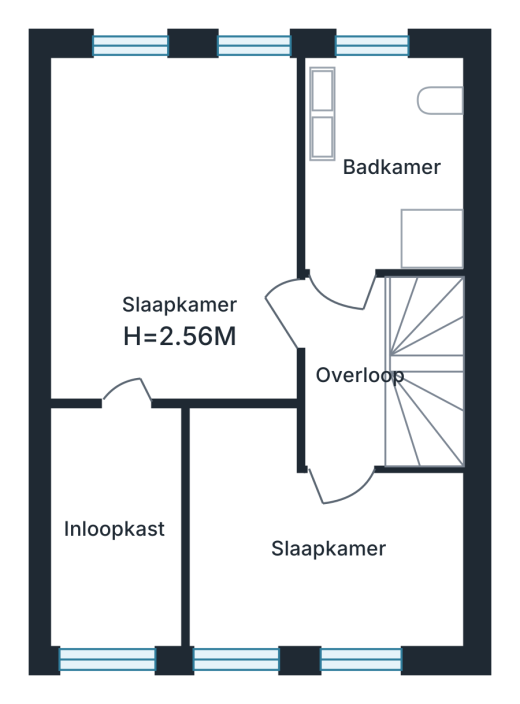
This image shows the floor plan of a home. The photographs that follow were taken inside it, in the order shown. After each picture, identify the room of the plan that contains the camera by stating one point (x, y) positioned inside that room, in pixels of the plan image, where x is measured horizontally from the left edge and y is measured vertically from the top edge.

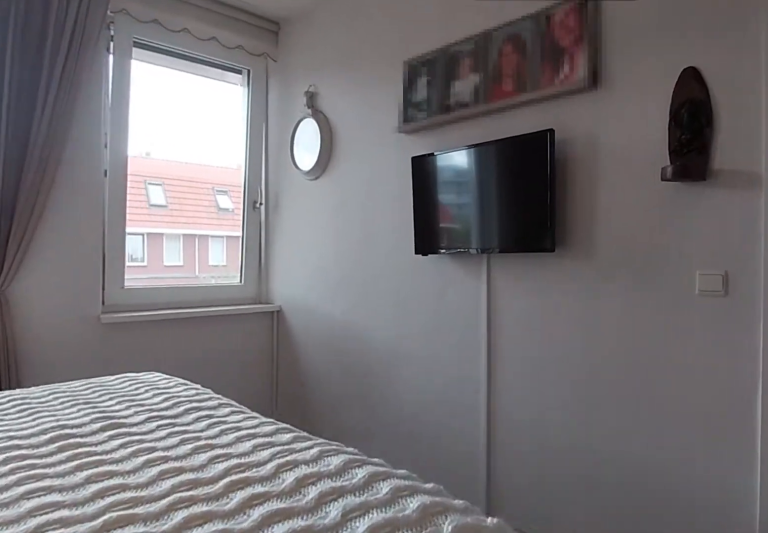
(175, 230)
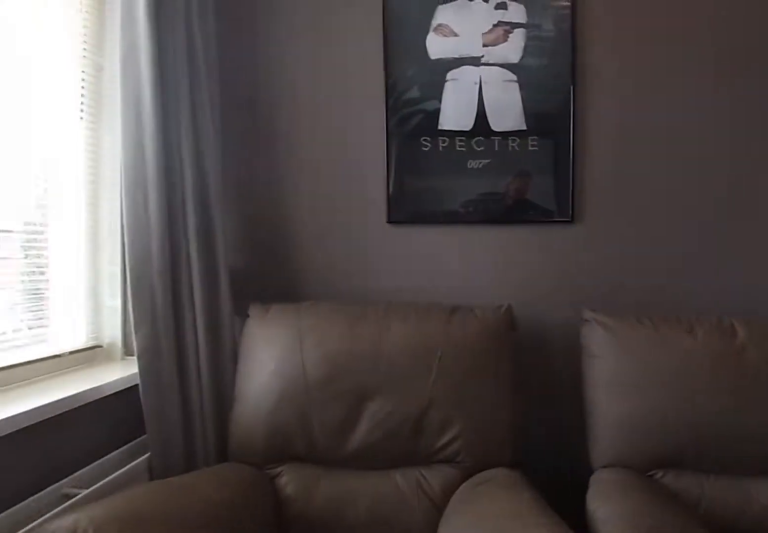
(338, 625)
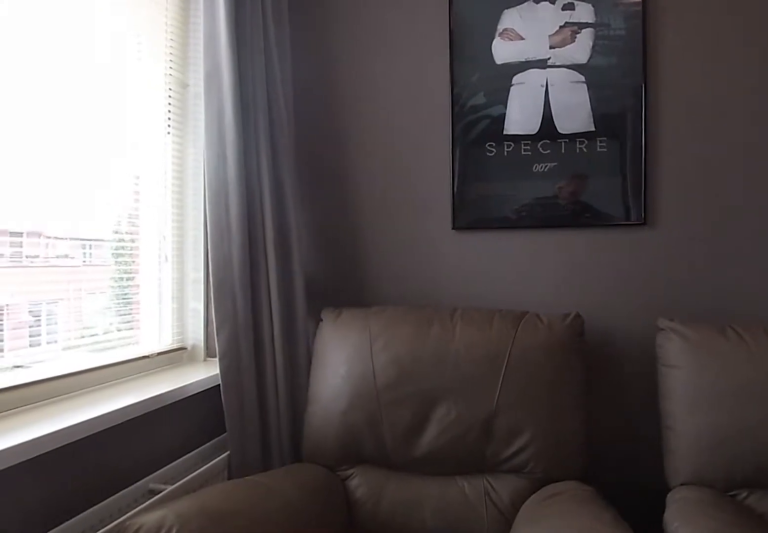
(338, 625)
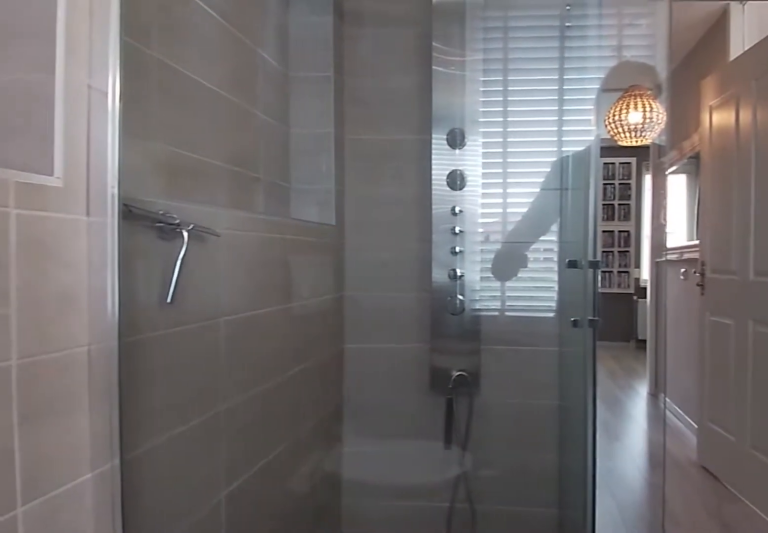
(384, 163)
